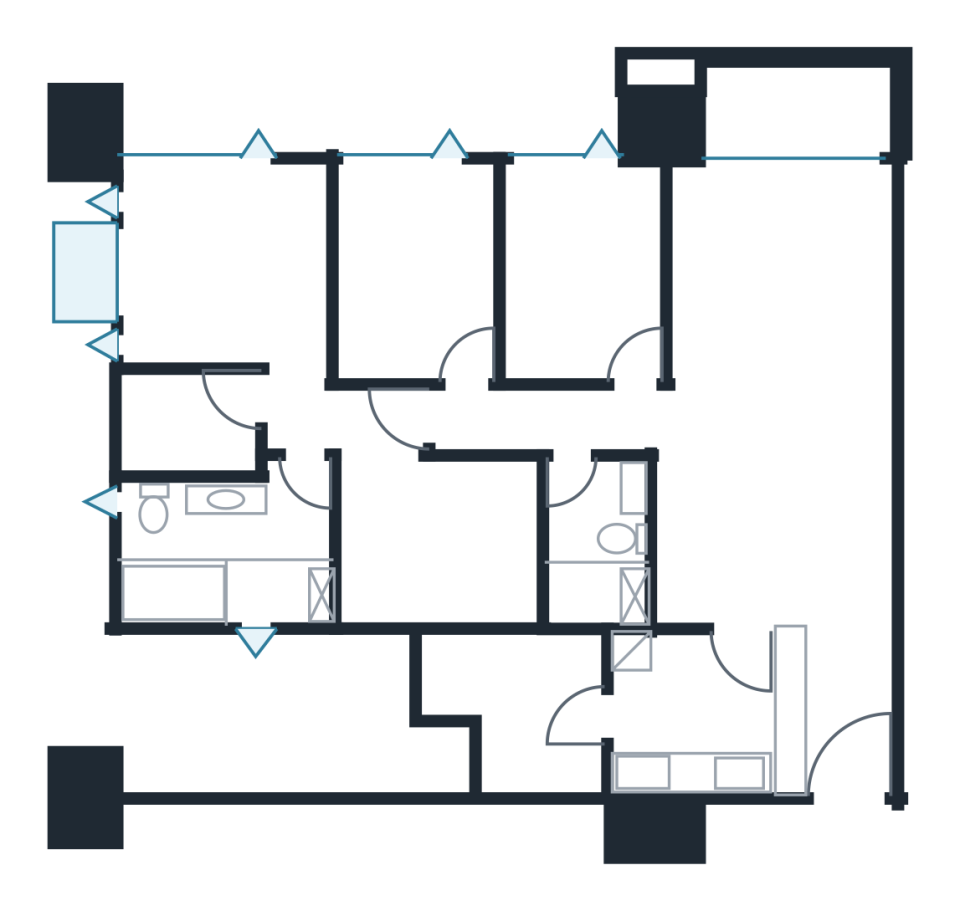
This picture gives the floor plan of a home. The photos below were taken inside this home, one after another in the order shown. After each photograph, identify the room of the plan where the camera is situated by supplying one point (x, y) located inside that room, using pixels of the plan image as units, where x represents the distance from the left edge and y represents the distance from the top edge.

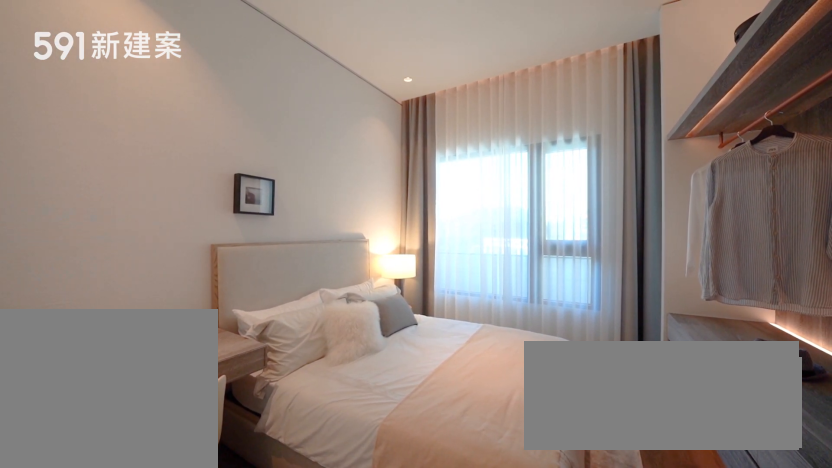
(409, 262)
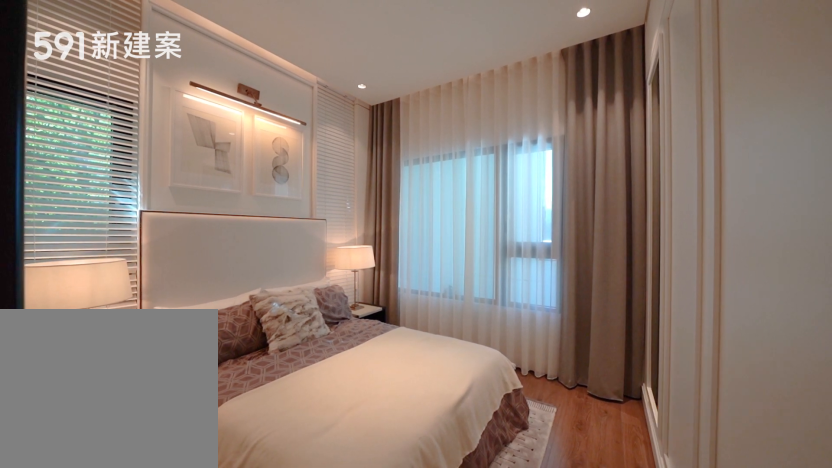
(220, 312)
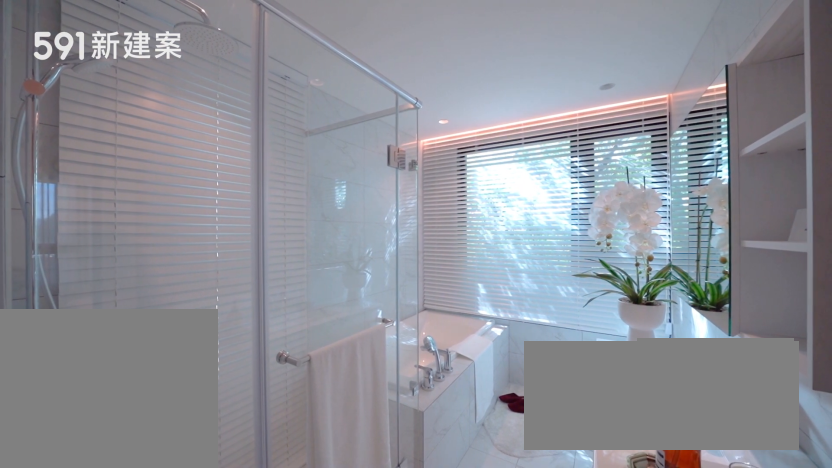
(215, 548)
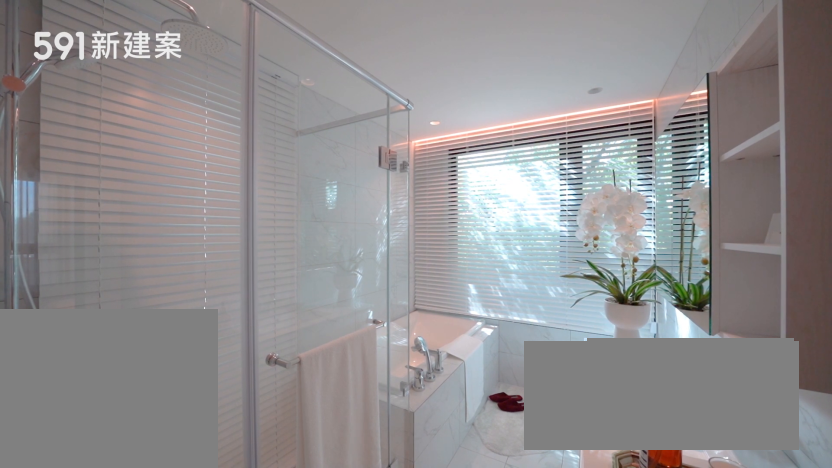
(215, 548)
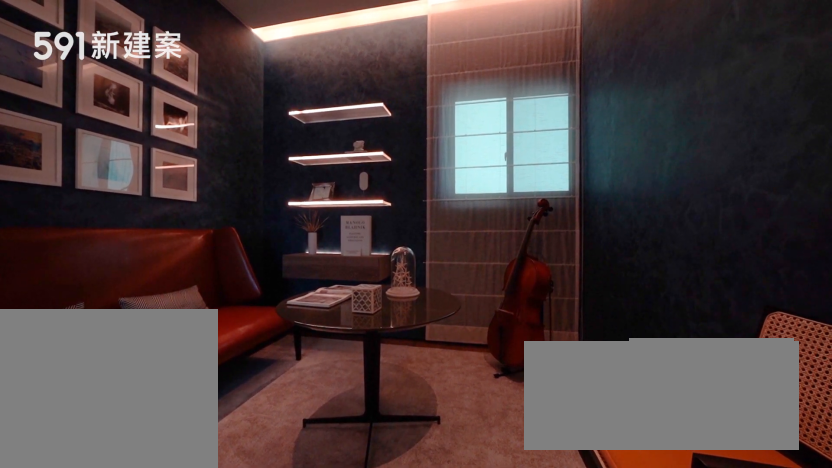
(447, 543)
